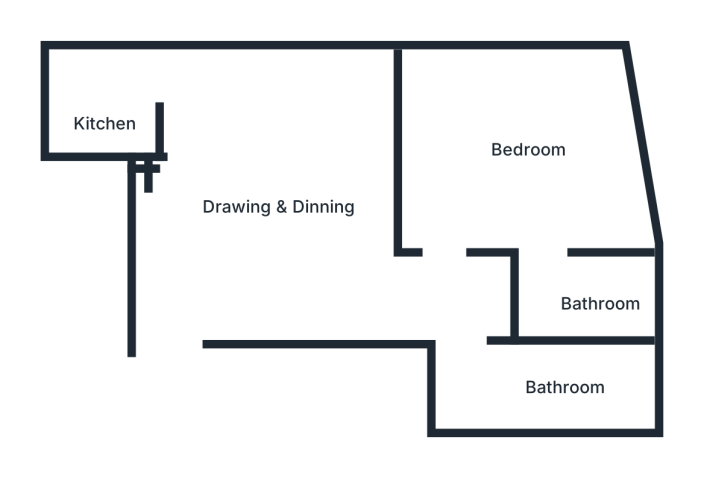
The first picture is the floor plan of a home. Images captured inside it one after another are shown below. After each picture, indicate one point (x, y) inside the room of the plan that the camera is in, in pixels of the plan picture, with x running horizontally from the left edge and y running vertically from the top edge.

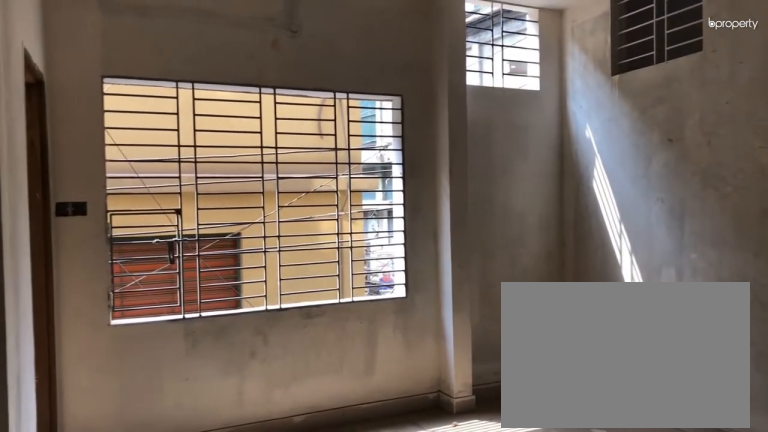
(266, 199)
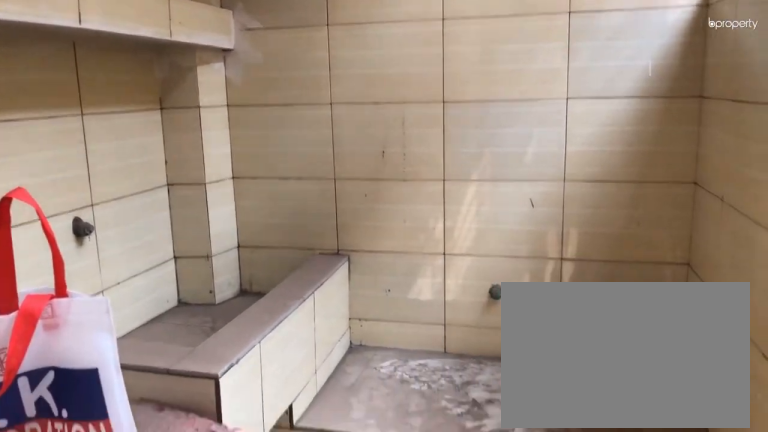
(107, 100)
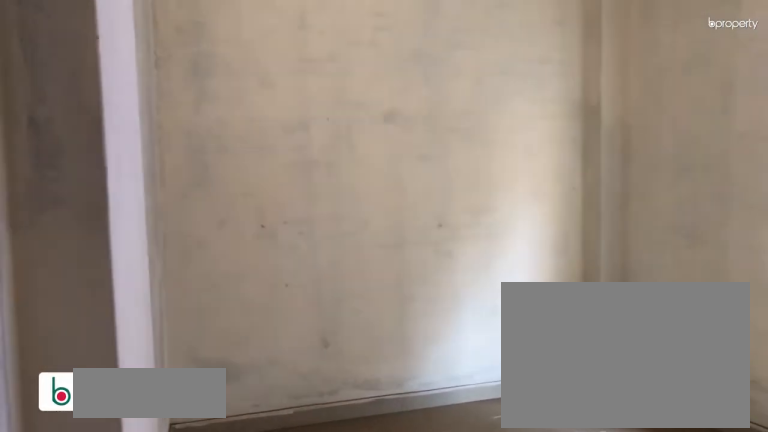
(537, 137)
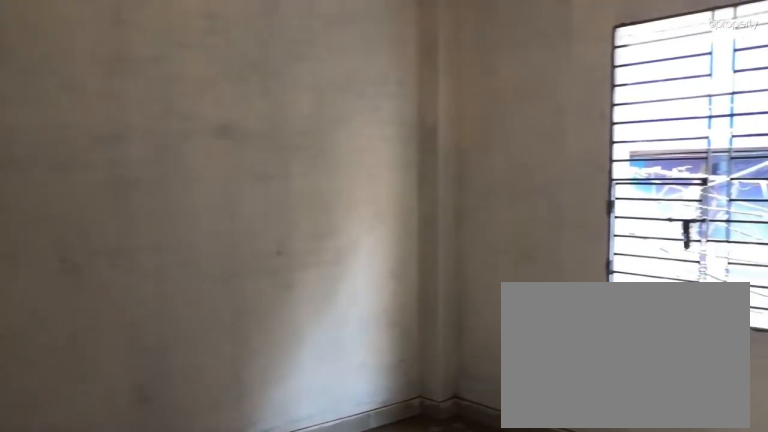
(537, 137)
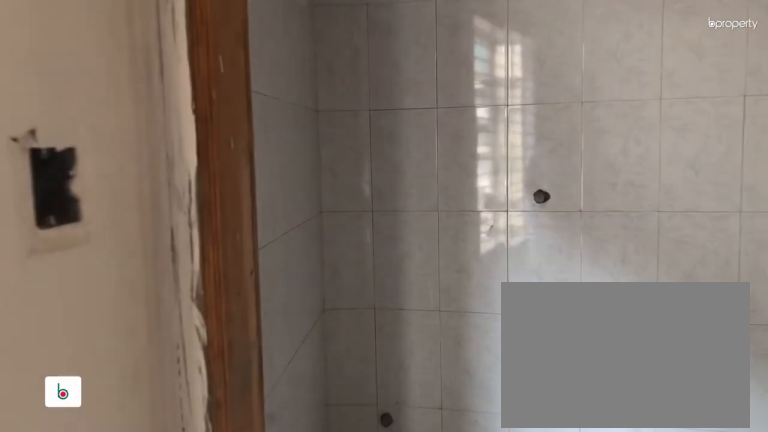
(577, 288)
